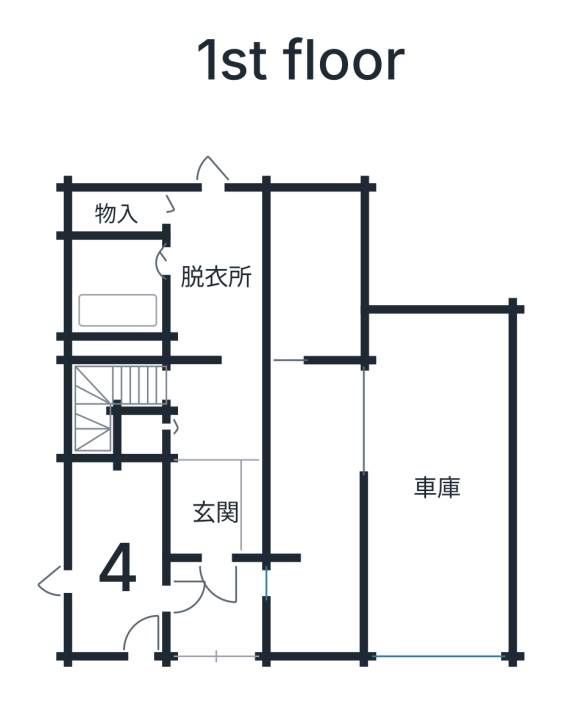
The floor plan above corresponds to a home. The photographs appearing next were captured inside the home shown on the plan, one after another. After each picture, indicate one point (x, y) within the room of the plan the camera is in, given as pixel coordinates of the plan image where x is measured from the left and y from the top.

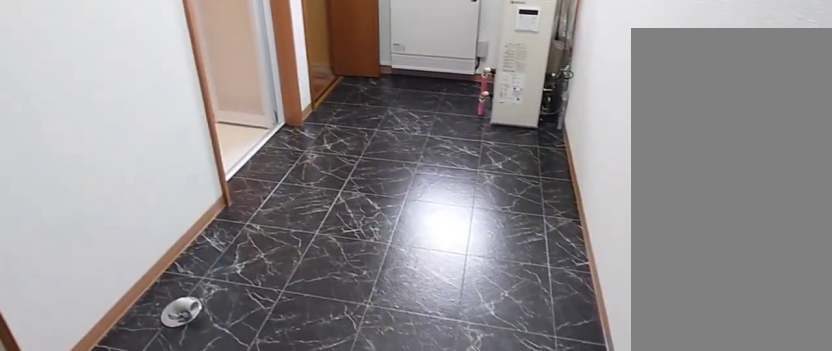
(210, 271)
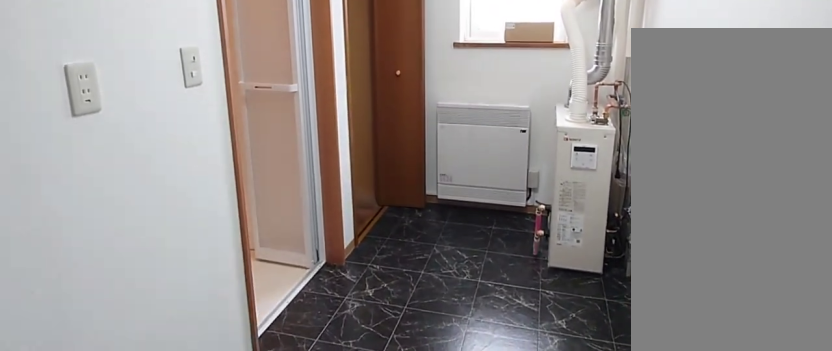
(210, 271)
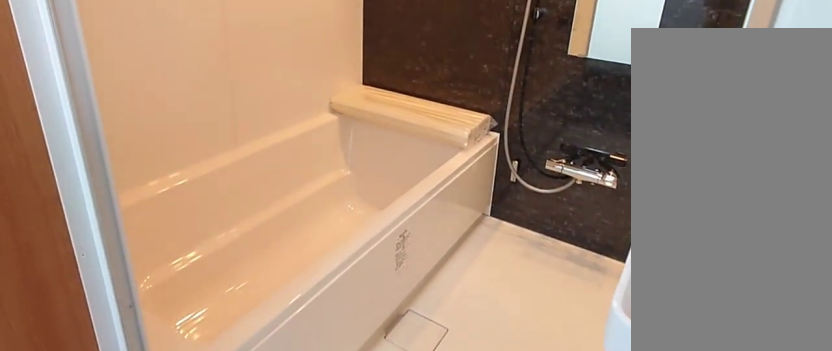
(109, 286)
